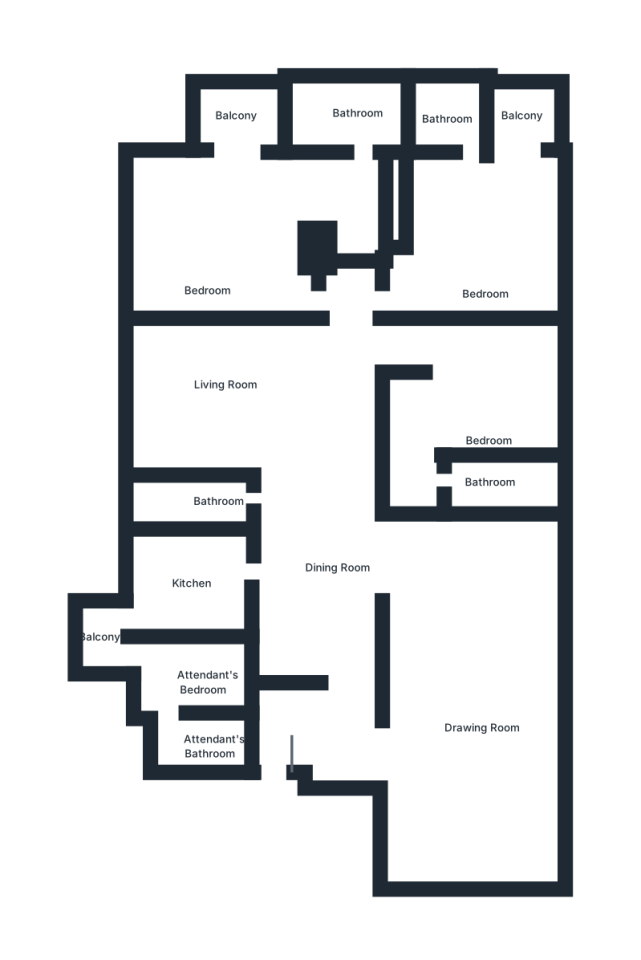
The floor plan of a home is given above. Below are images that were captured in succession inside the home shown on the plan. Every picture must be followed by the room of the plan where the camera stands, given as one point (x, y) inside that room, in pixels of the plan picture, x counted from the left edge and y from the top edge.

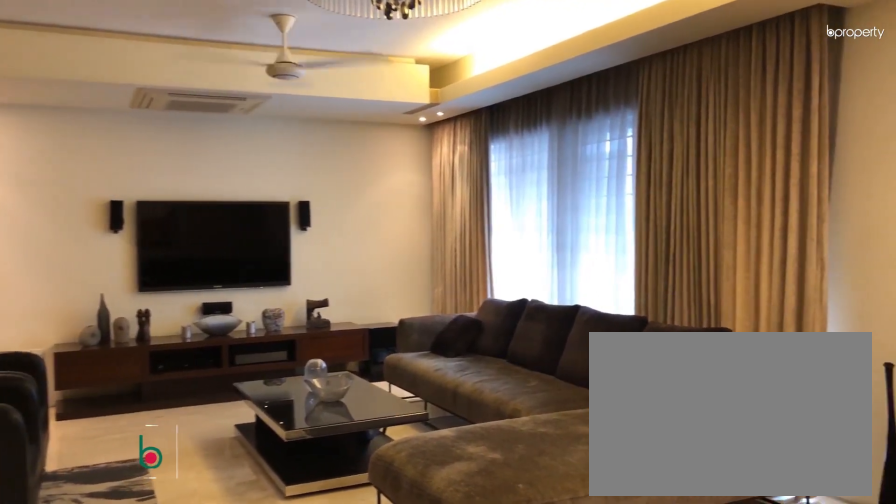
(471, 685)
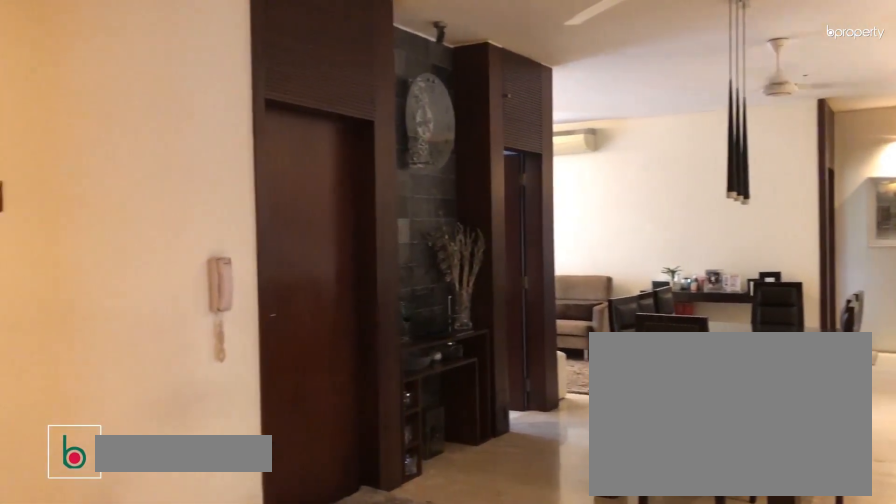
(339, 586)
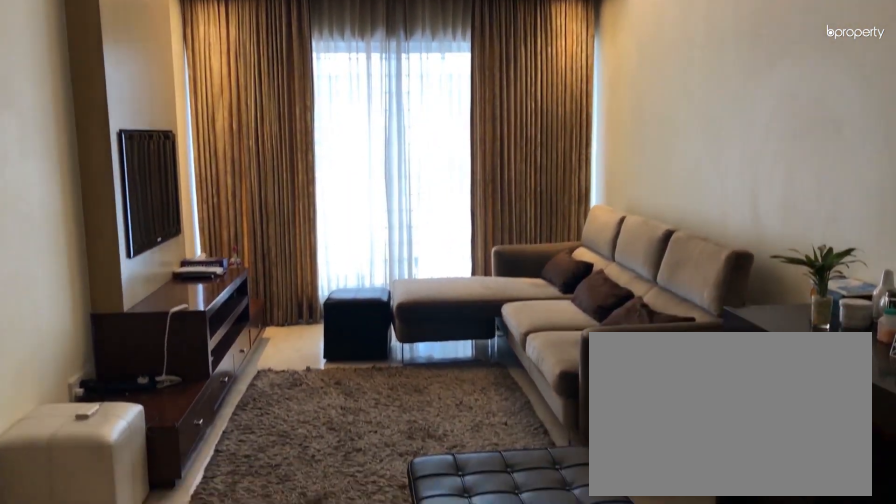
(259, 407)
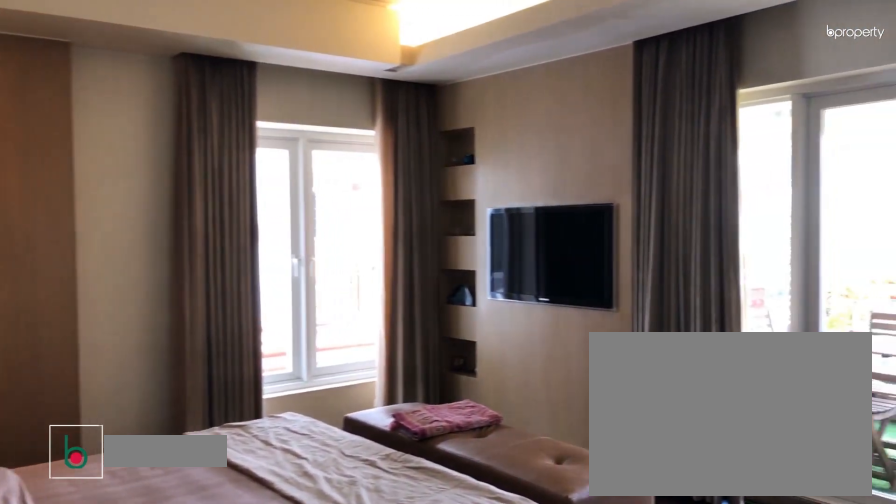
(211, 256)
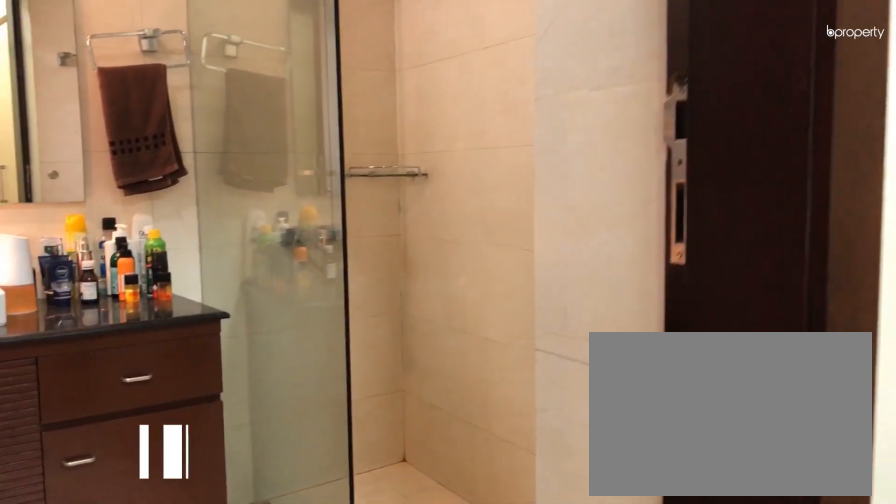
(351, 99)
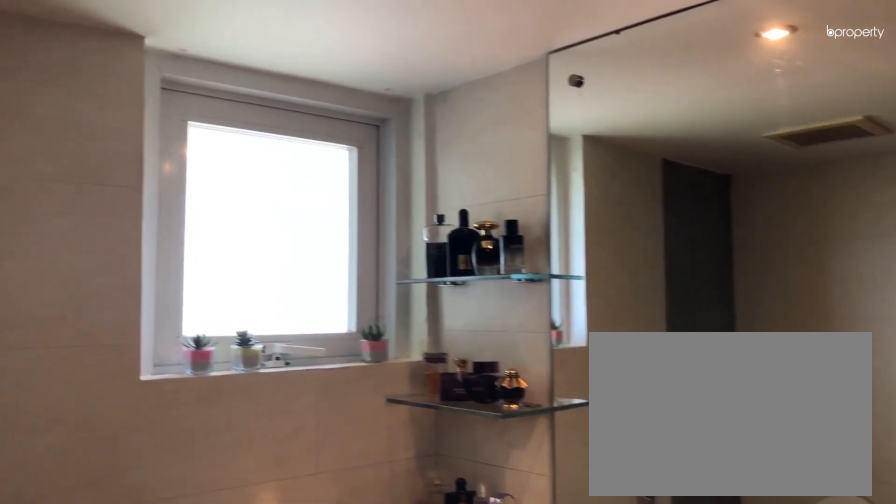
(351, 99)
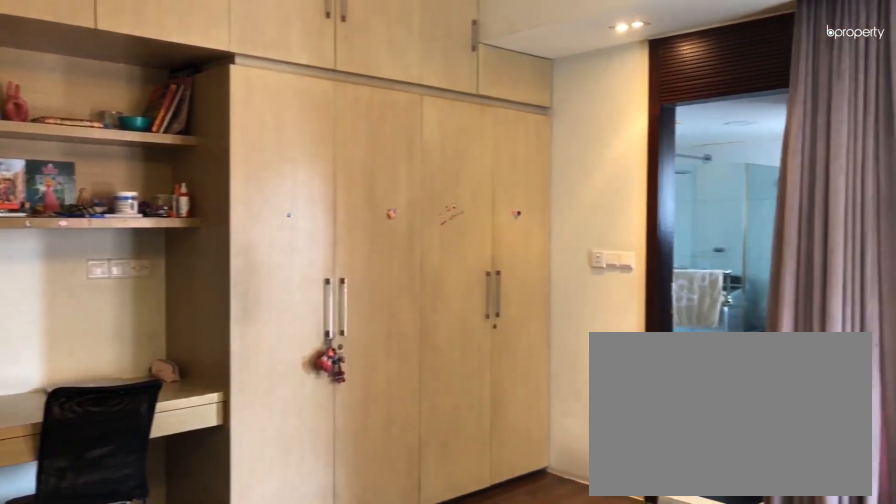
(480, 228)
